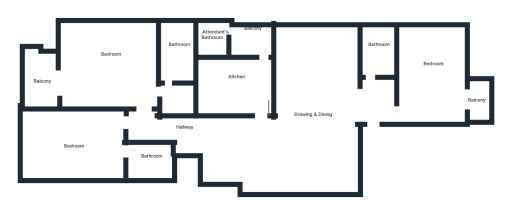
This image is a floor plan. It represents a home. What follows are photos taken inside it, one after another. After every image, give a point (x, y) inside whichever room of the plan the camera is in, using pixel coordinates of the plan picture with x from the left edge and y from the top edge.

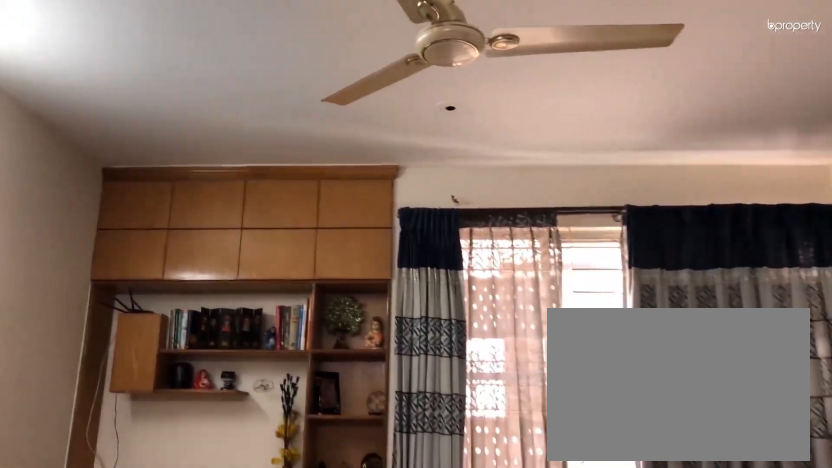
(322, 117)
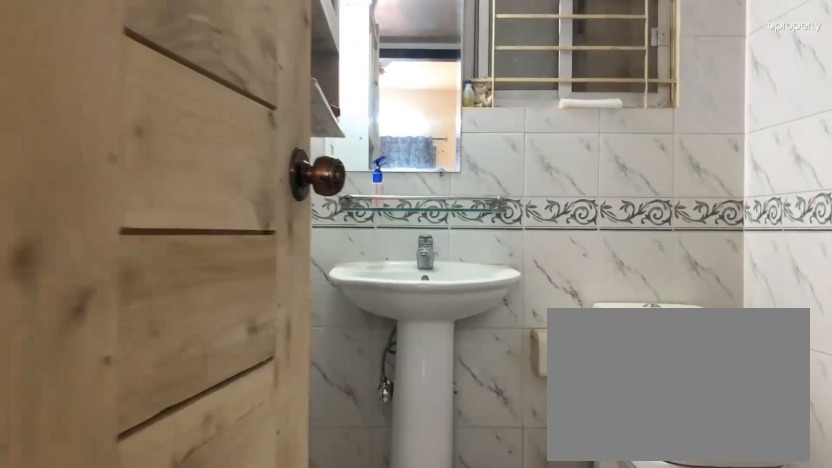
(144, 159)
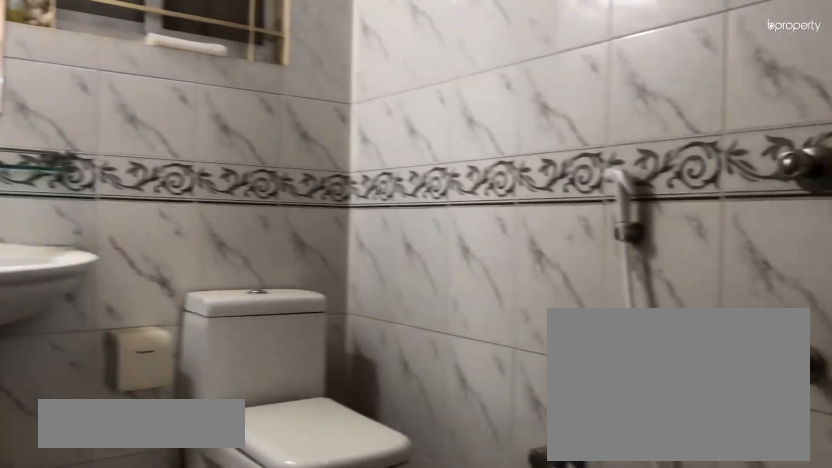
(144, 159)
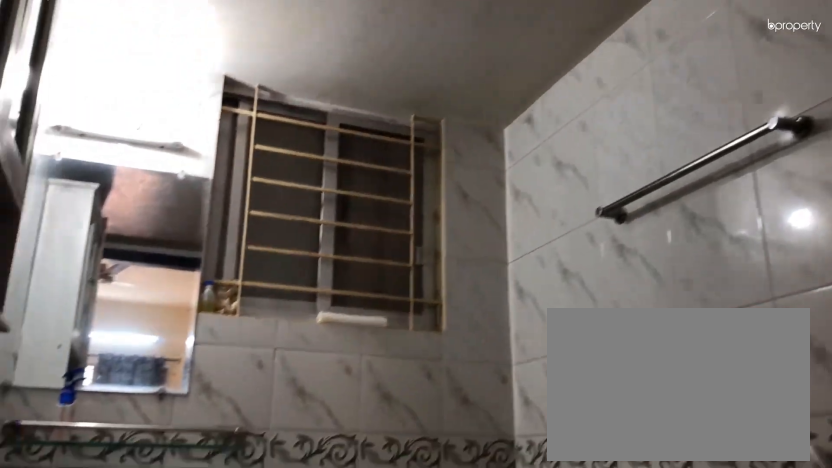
(144, 159)
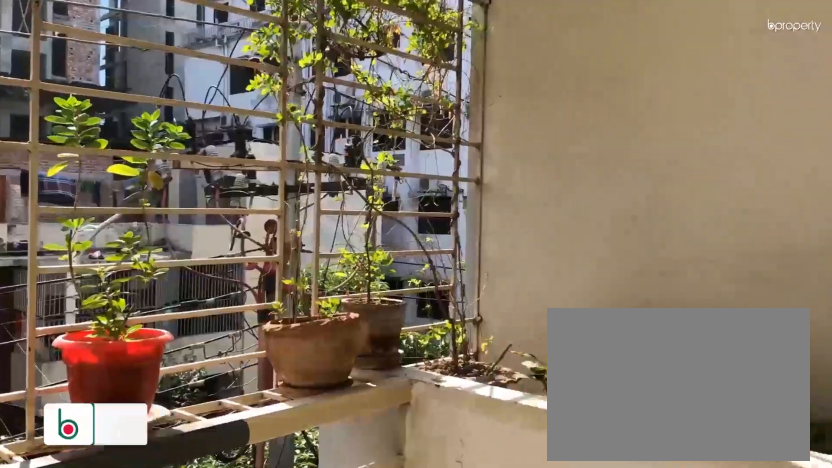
(40, 81)
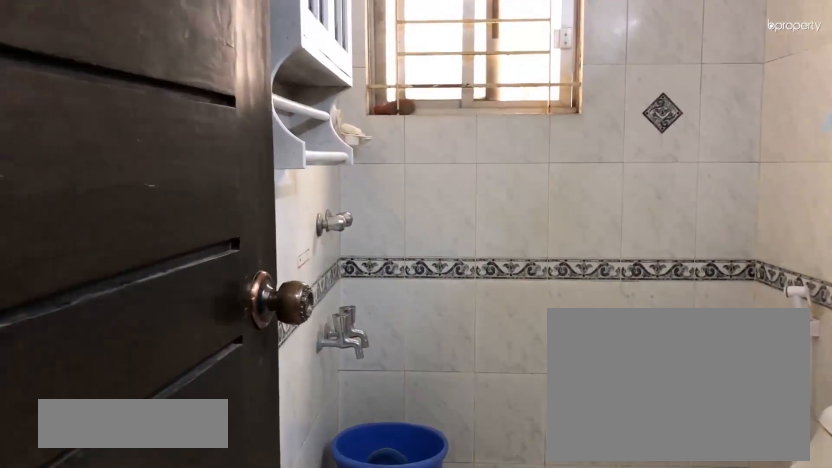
(177, 51)
